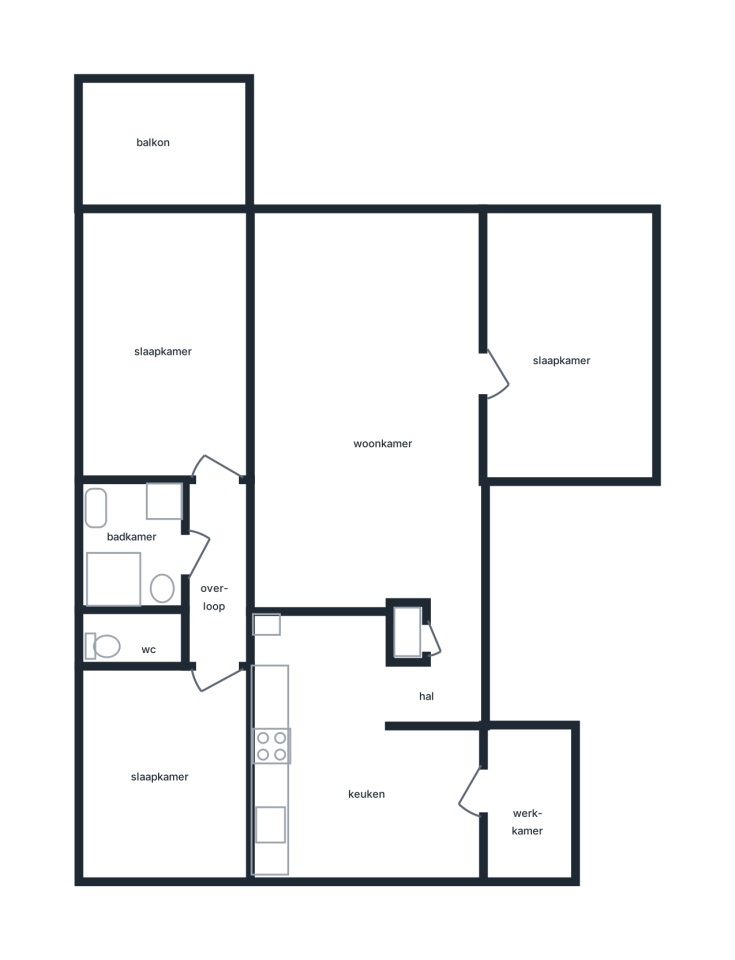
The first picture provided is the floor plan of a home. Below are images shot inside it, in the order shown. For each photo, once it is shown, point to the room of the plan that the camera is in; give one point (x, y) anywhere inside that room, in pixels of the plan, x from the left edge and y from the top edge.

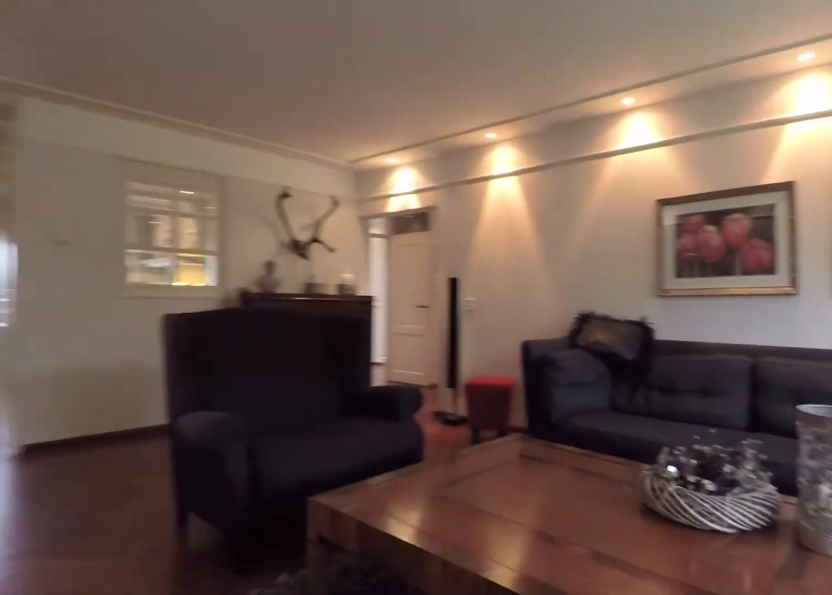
(366, 409)
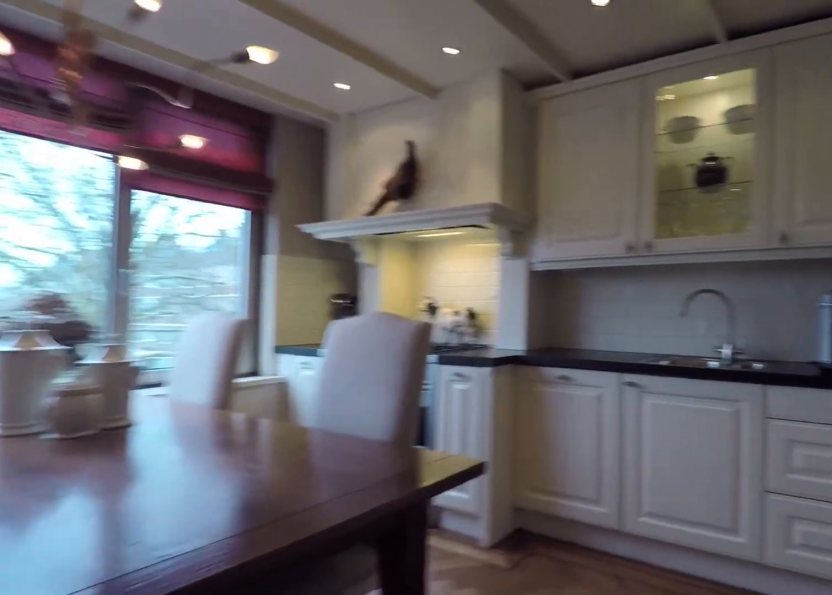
(366, 747)
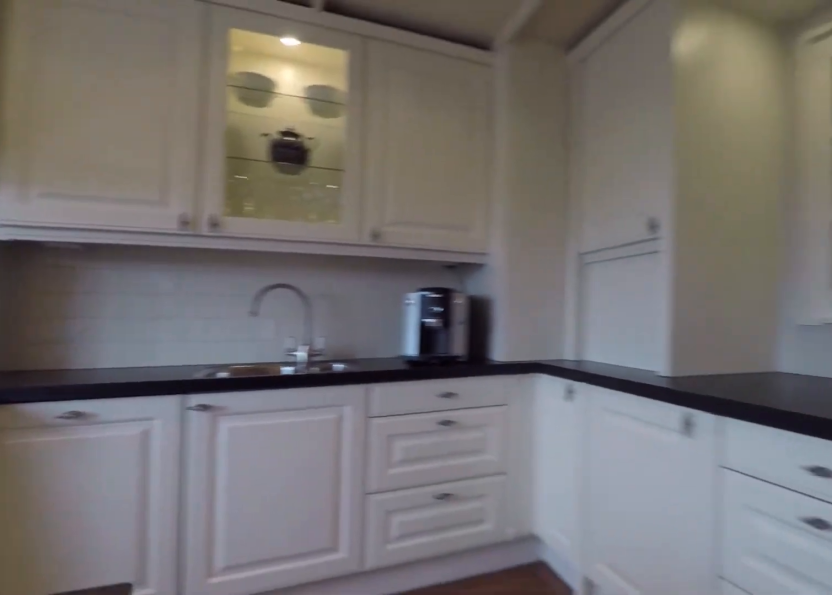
(366, 747)
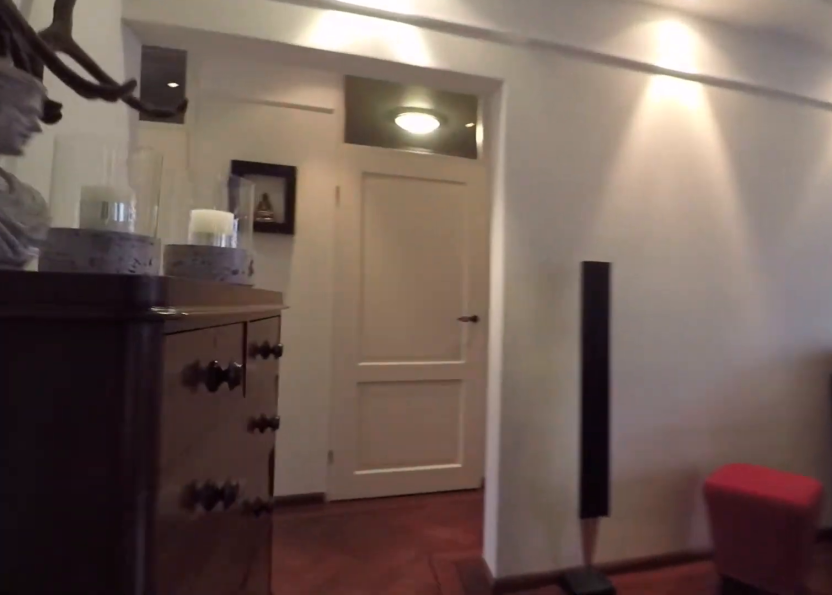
(366, 409)
